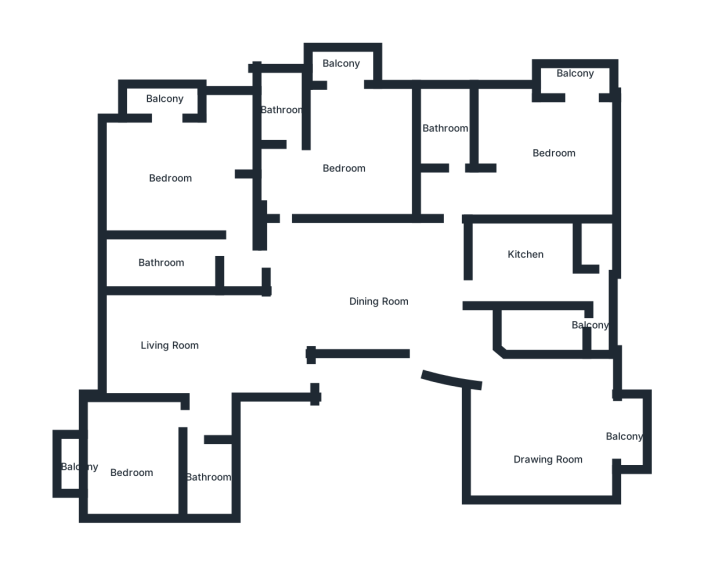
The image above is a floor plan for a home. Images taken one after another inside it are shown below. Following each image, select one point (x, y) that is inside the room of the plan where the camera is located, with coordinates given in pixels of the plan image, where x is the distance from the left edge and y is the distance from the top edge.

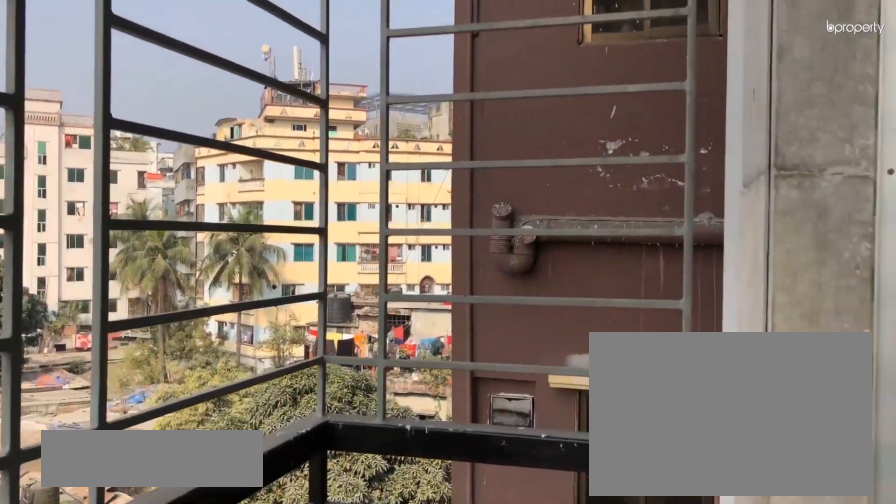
(633, 429)
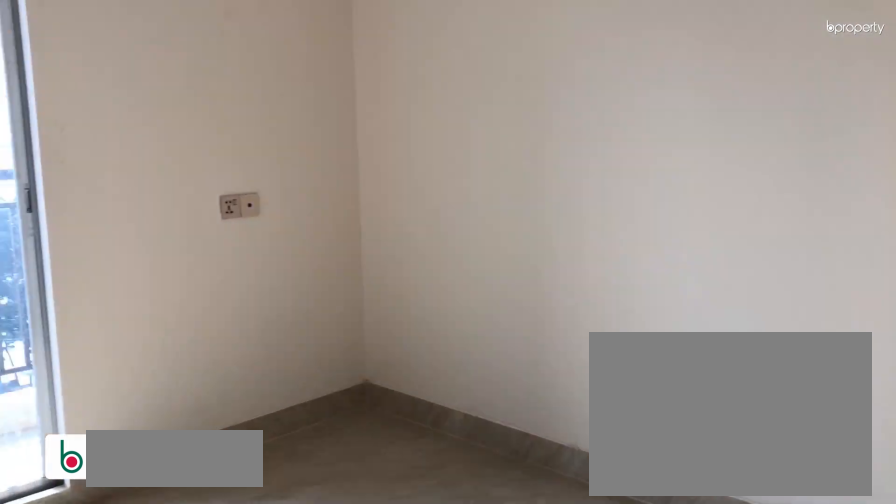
(349, 156)
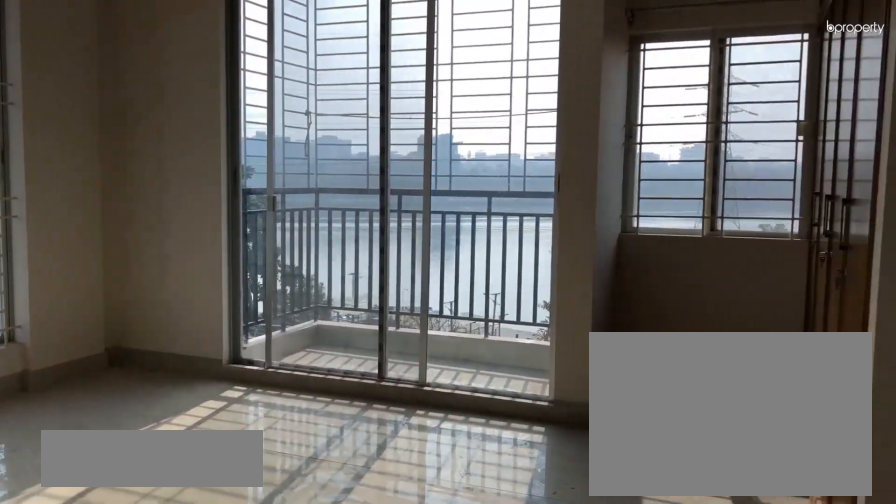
(171, 170)
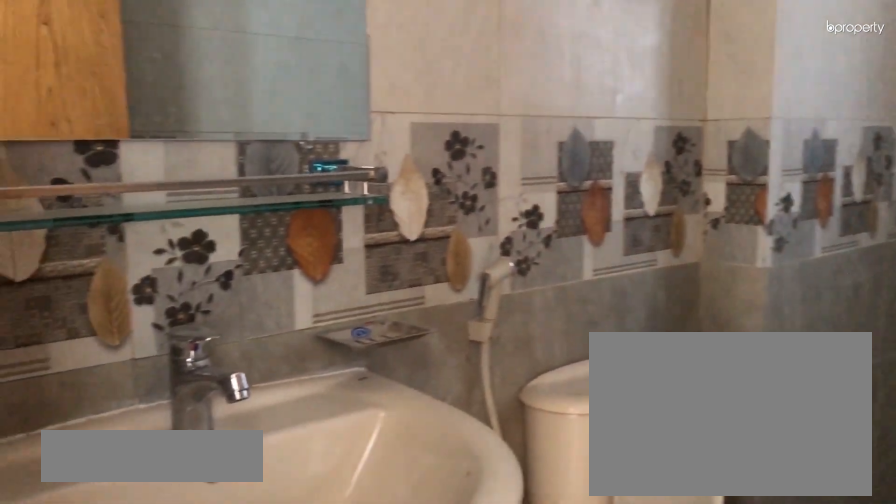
(200, 469)
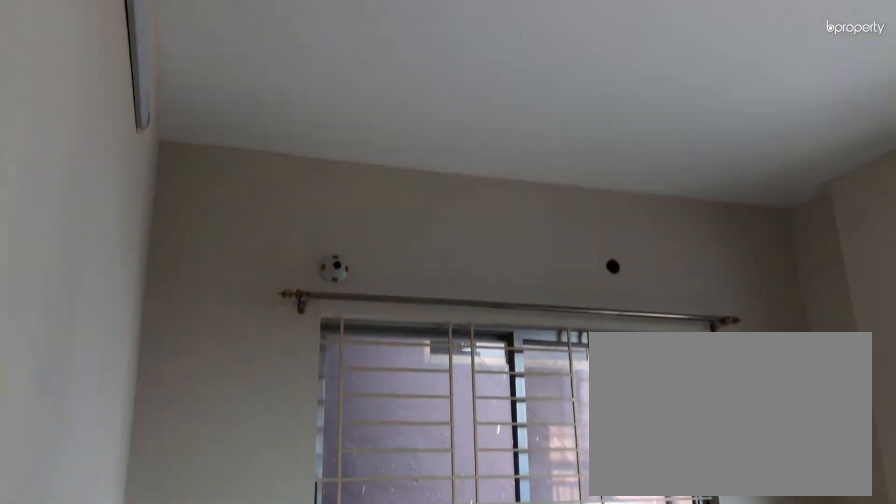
(130, 461)
